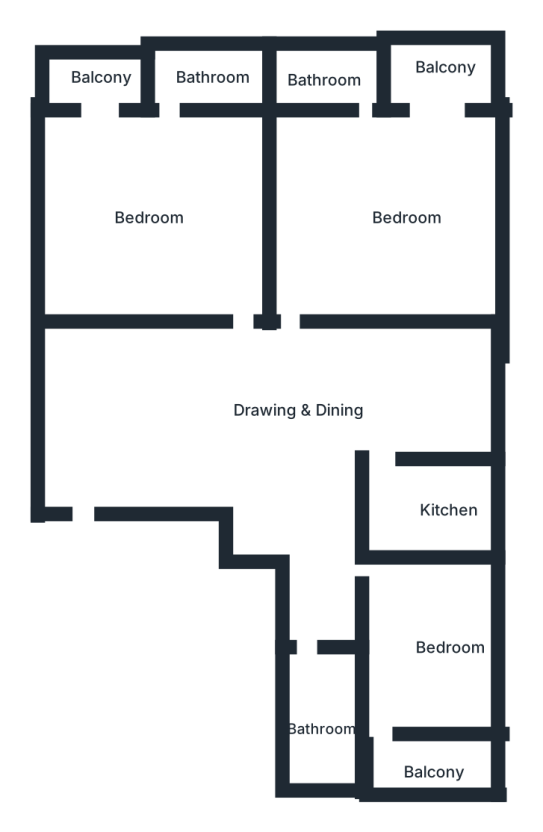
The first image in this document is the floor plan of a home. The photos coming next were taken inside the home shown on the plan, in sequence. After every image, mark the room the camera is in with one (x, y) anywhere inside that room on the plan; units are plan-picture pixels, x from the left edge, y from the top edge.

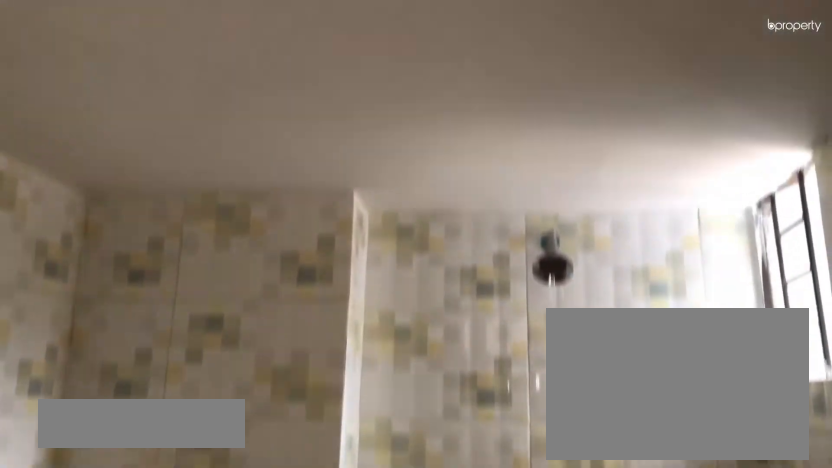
(333, 80)
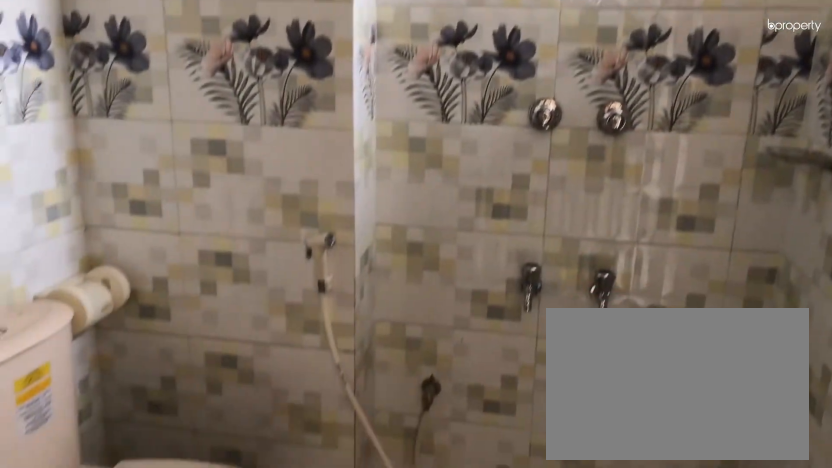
(333, 80)
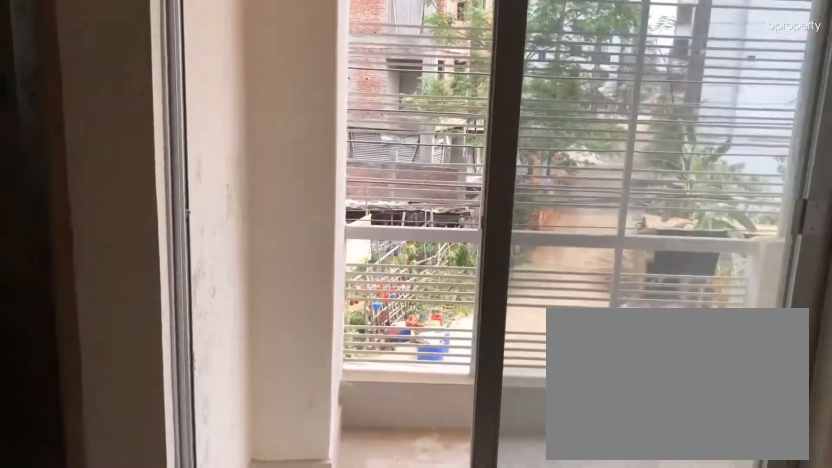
(442, 122)
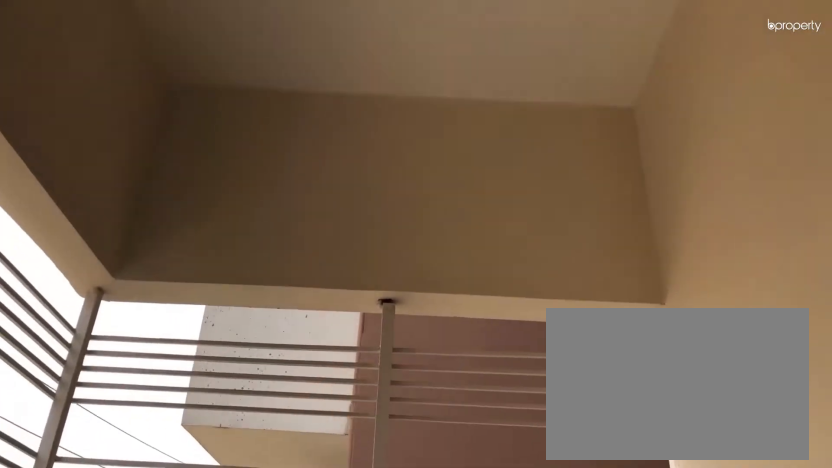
(440, 86)
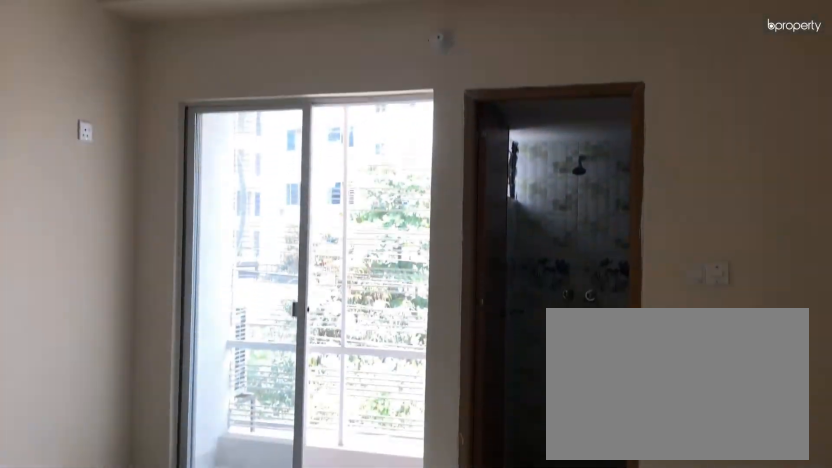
(160, 137)
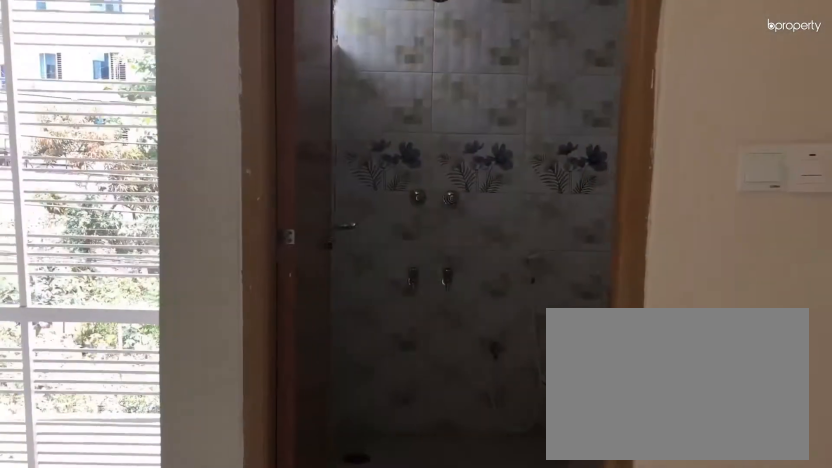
(160, 137)
